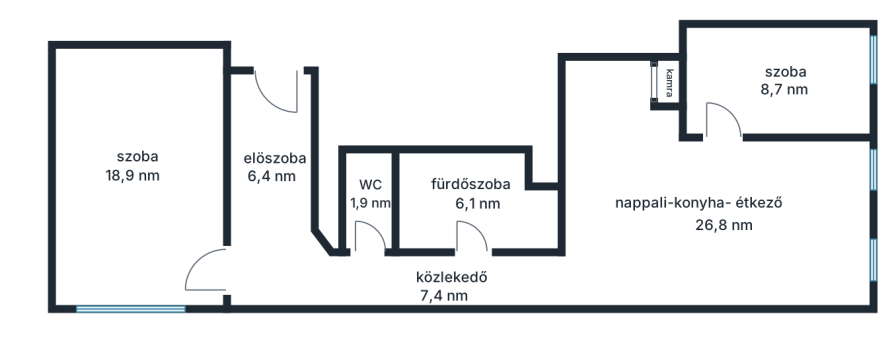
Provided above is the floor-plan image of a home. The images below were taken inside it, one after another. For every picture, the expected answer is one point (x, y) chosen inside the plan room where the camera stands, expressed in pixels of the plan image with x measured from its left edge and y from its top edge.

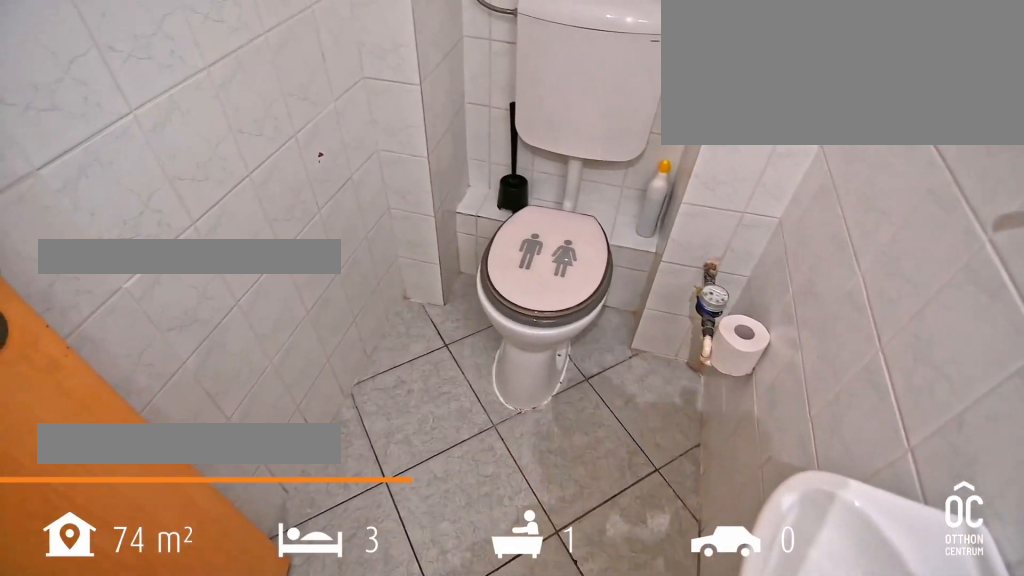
(370, 197)
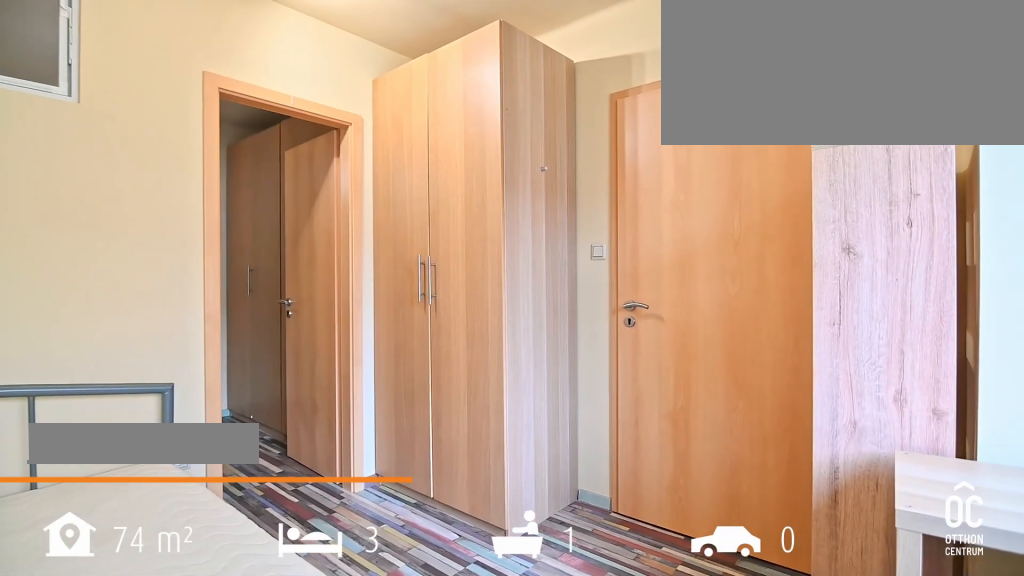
(134, 220)
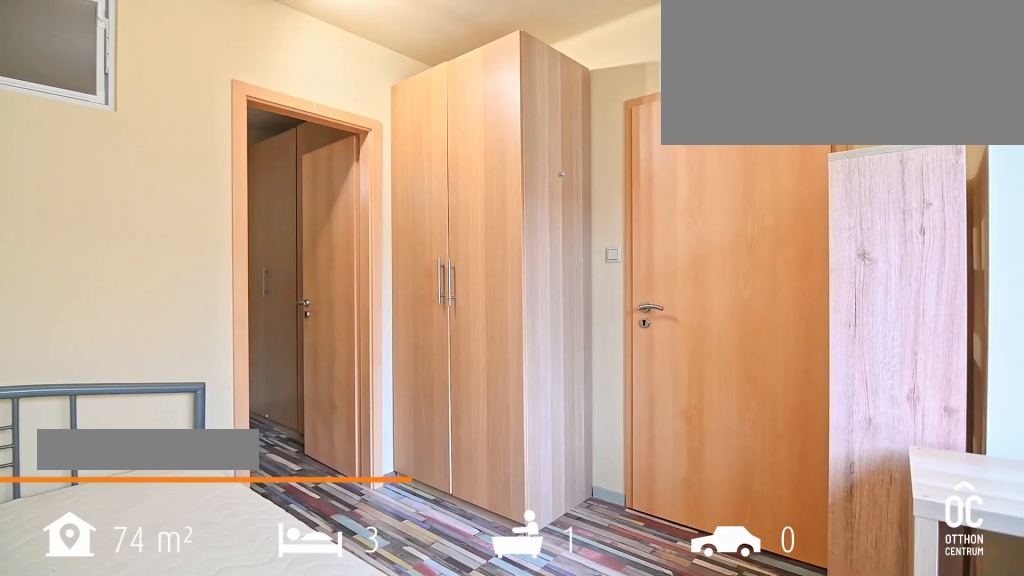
(134, 220)
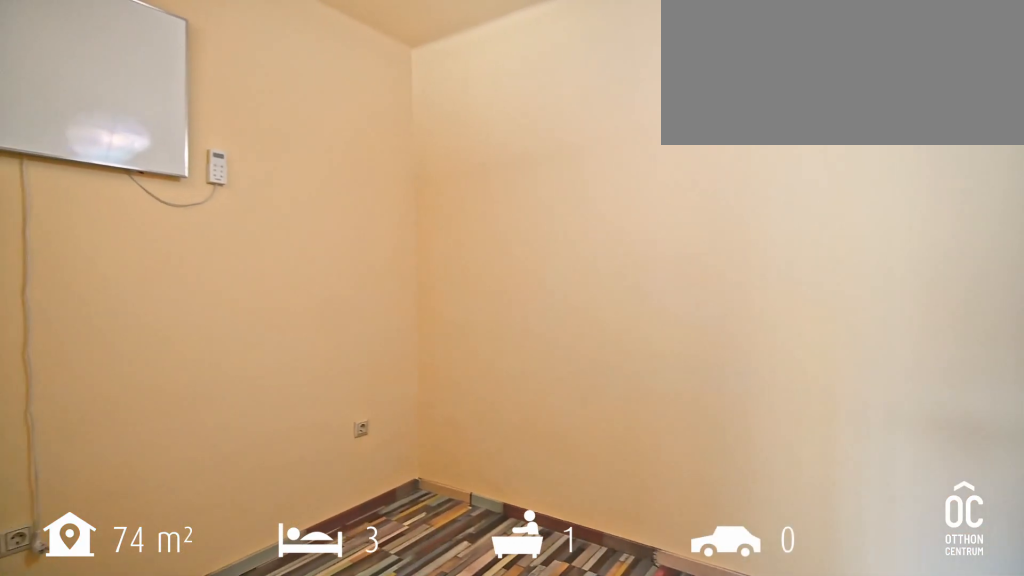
(136, 87)
